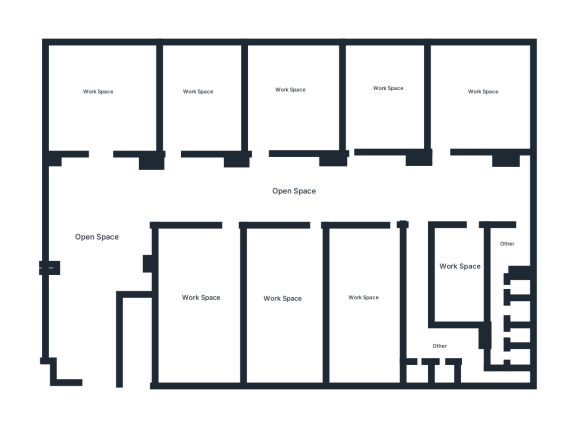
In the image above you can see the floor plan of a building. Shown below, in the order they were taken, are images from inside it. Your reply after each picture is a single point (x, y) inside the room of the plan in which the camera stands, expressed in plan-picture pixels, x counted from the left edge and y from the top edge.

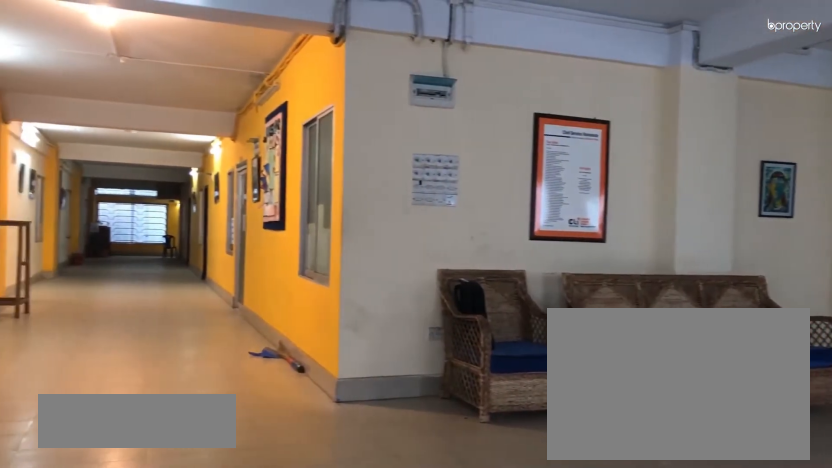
(100, 205)
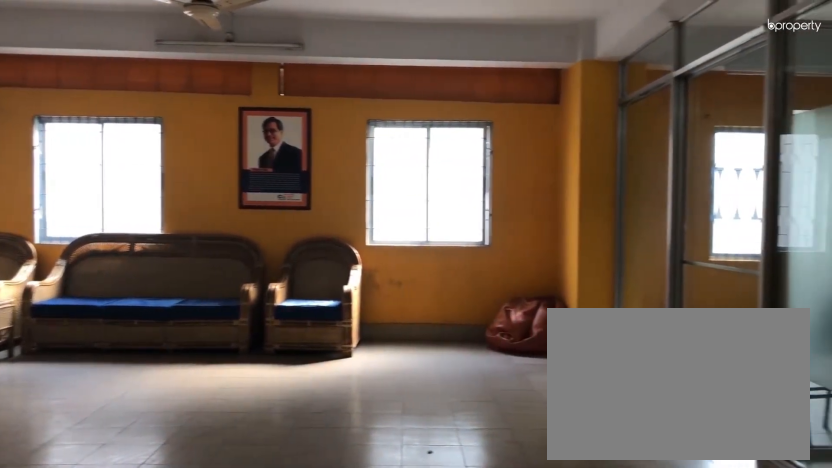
(100, 205)
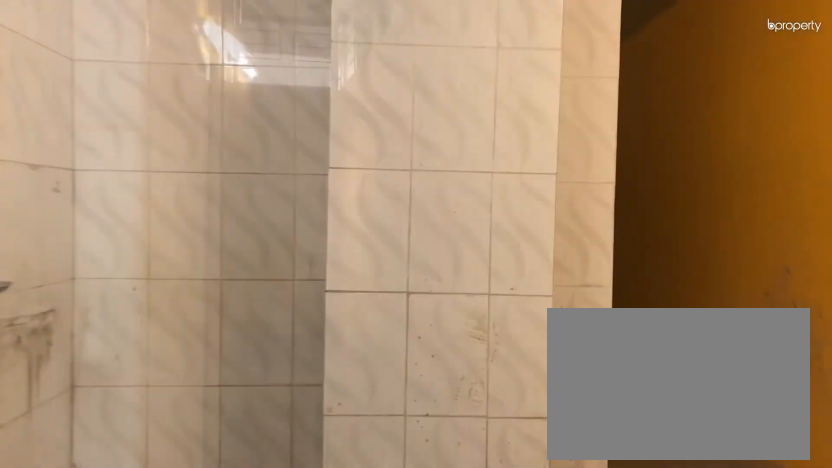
(508, 246)
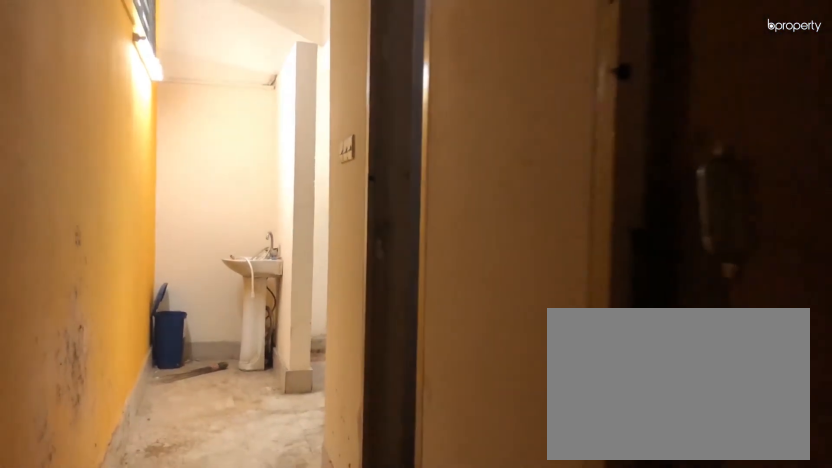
(498, 319)
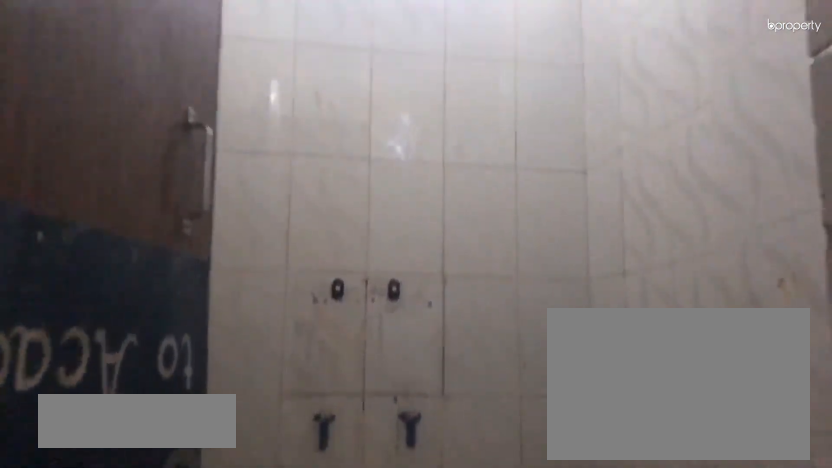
(518, 357)
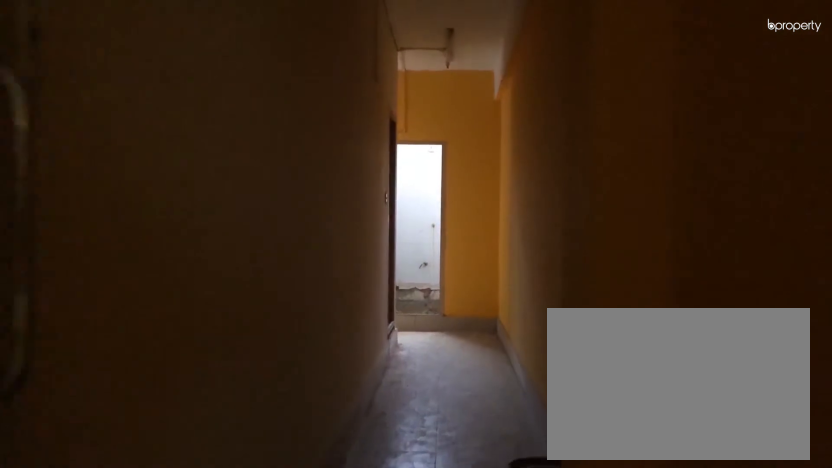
(417, 240)
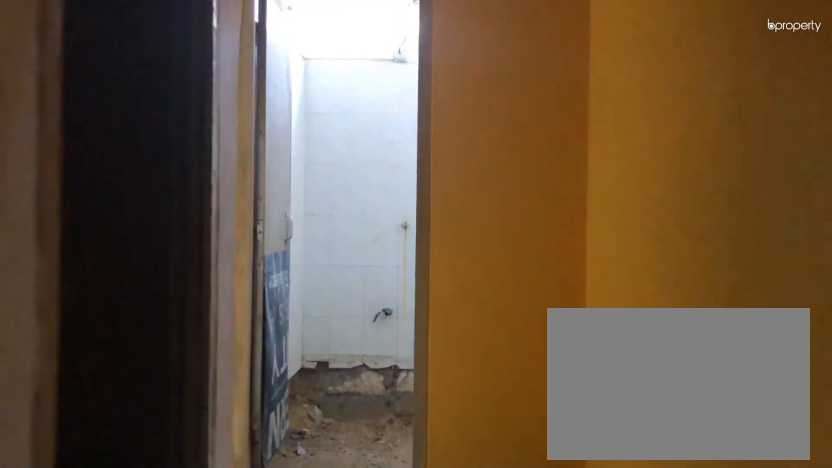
(416, 308)
